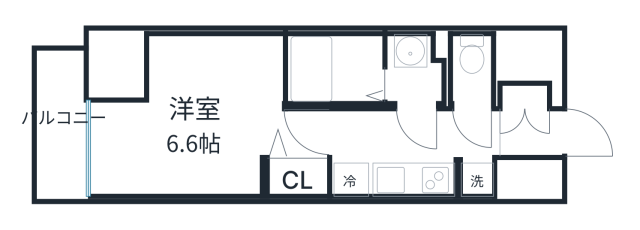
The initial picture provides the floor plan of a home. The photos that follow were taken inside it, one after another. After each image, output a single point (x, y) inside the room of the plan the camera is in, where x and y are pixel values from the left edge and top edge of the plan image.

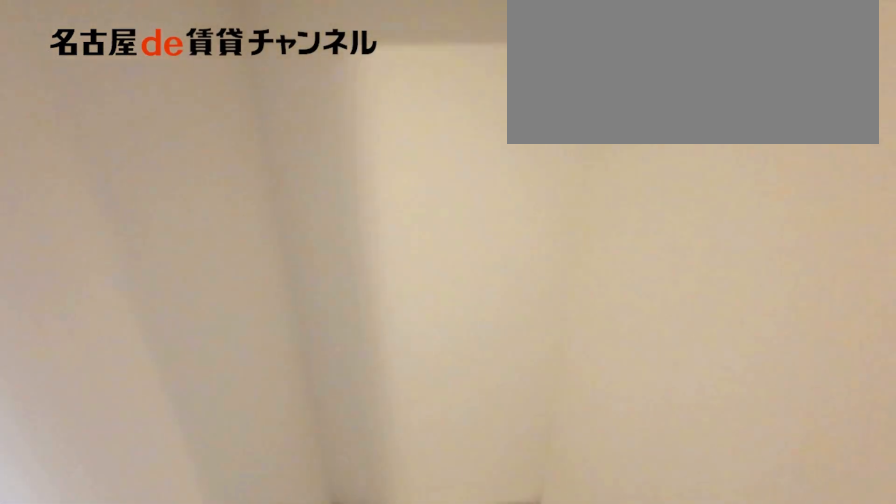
(475, 178)
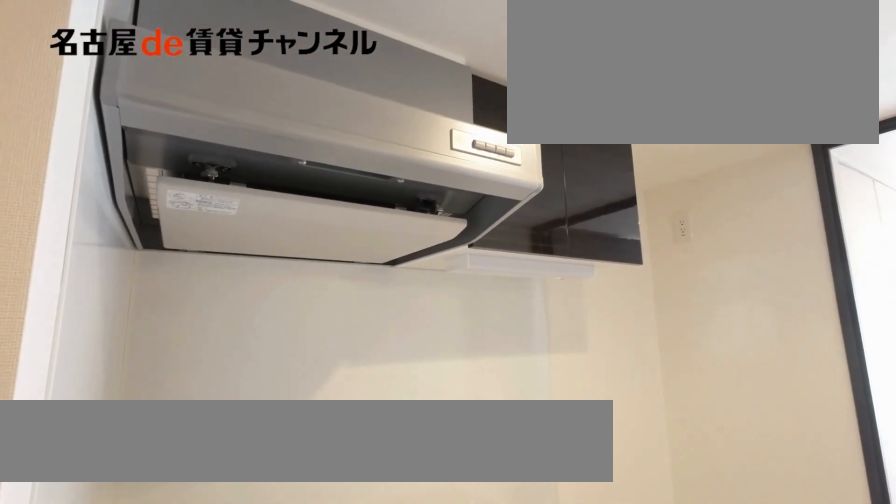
(393, 176)
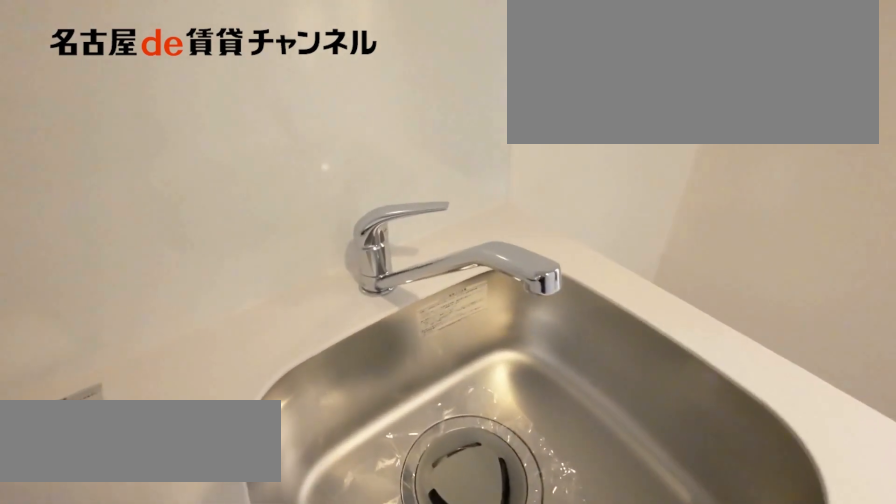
(393, 176)
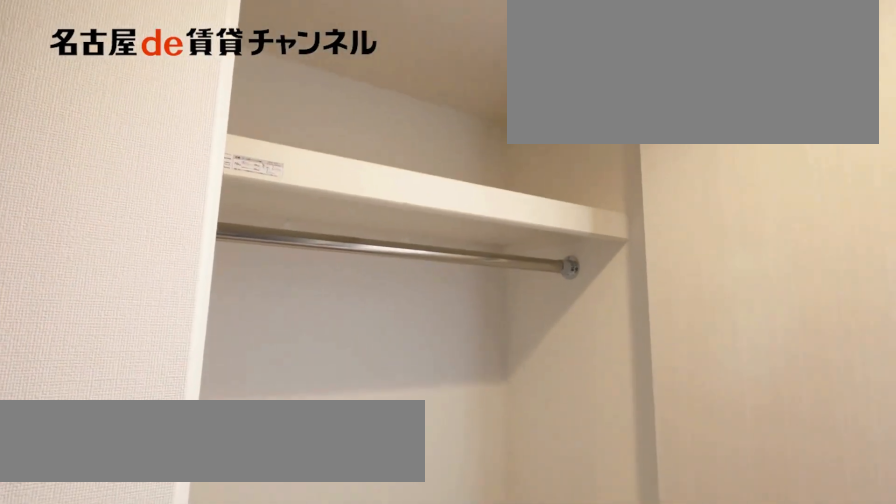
(295, 177)
